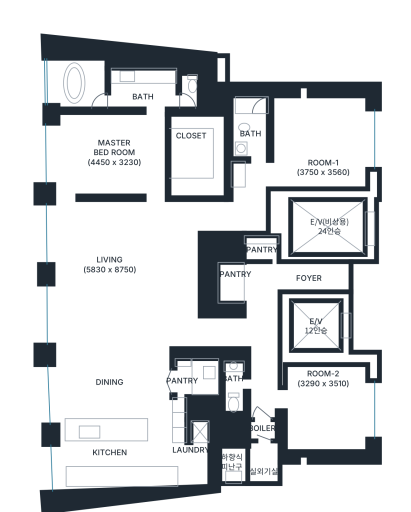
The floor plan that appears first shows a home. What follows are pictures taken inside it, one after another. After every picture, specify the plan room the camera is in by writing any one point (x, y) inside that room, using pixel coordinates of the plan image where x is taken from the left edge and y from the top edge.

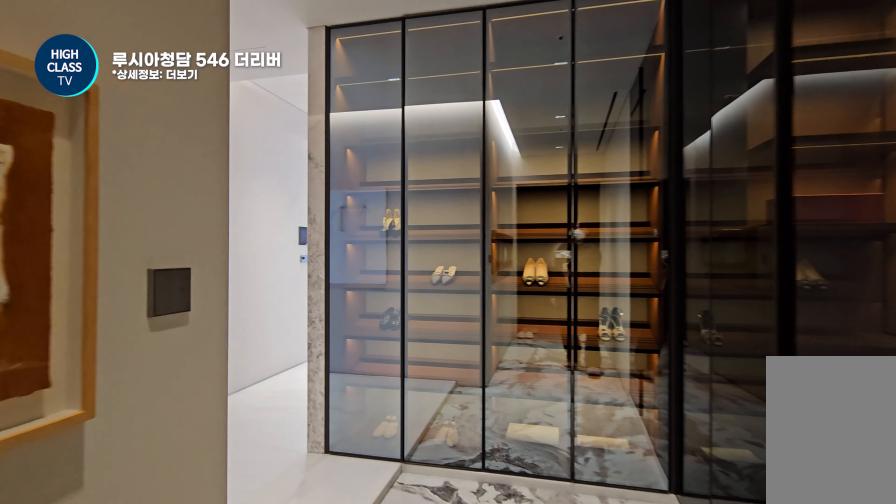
(276, 275)
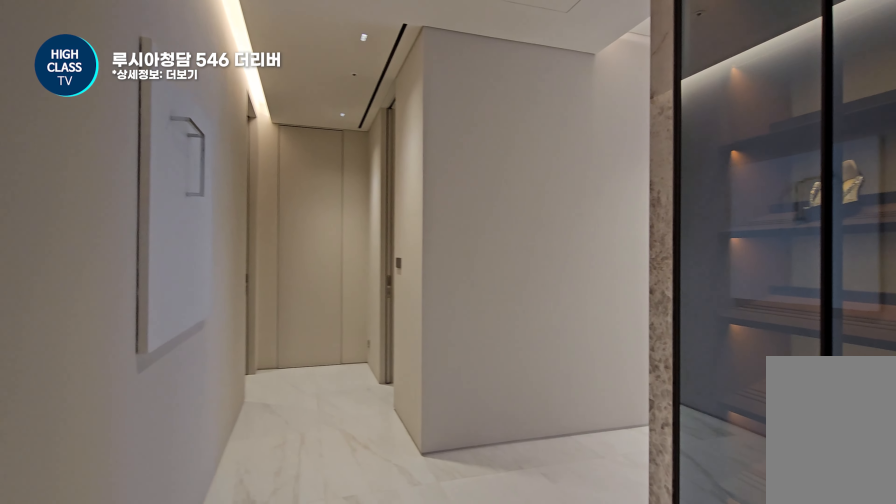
(276, 275)
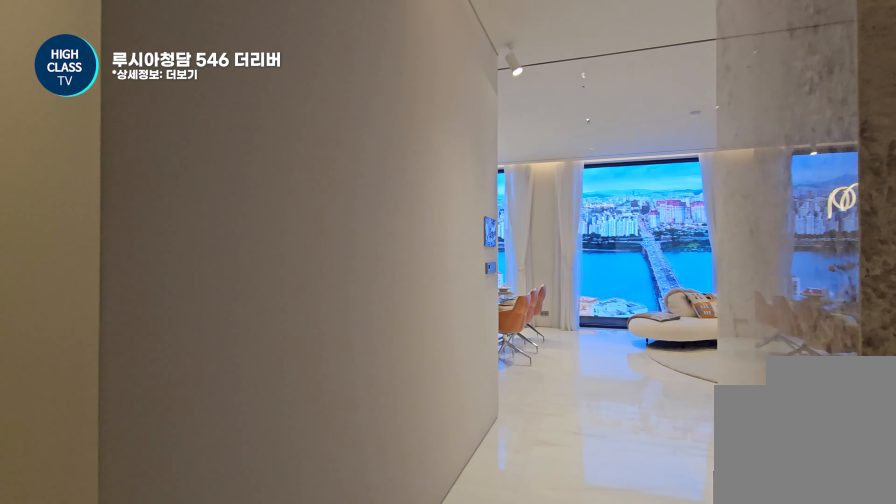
(239, 333)
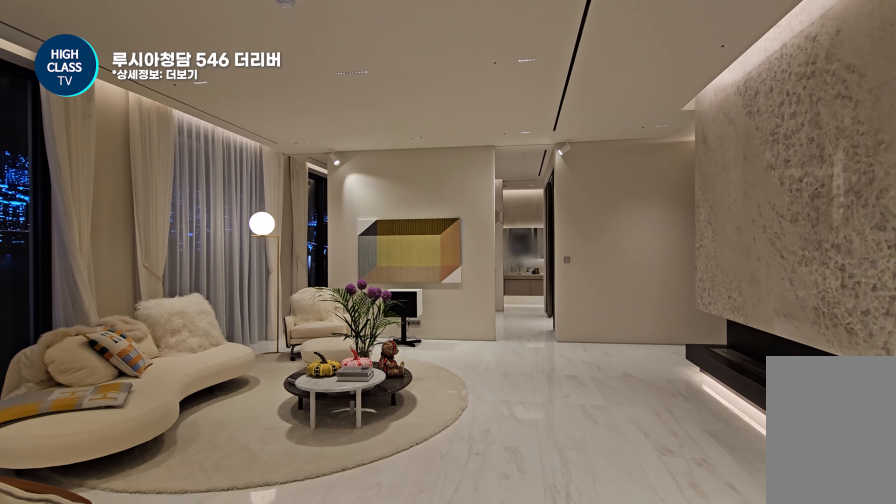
(120, 270)
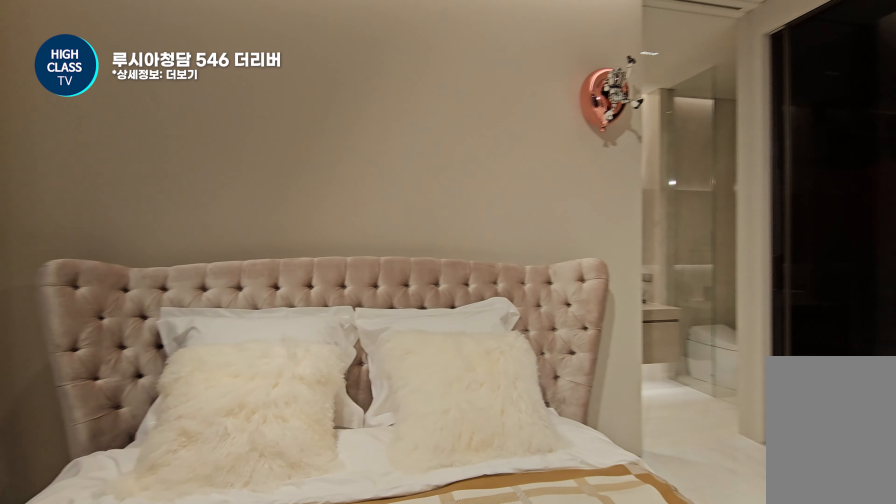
(138, 151)
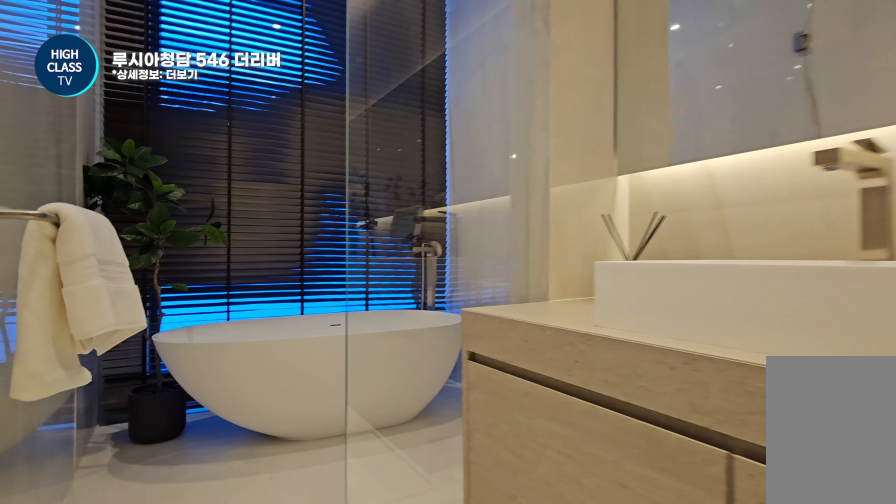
(125, 84)
